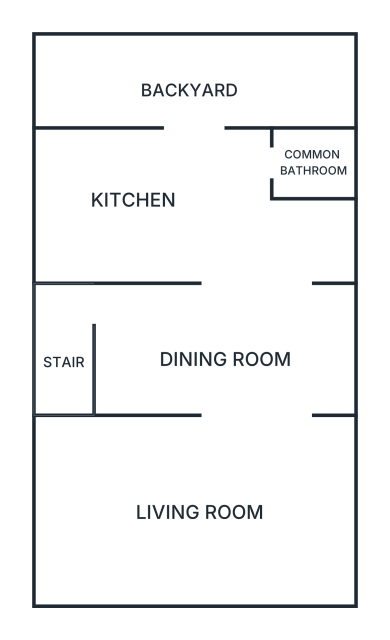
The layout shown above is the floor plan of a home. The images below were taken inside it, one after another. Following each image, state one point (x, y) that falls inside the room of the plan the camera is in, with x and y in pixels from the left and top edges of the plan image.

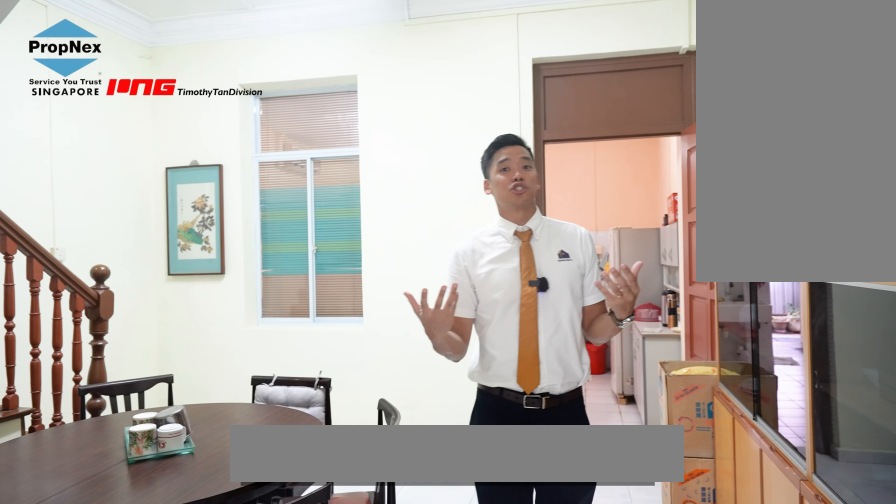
(224, 347)
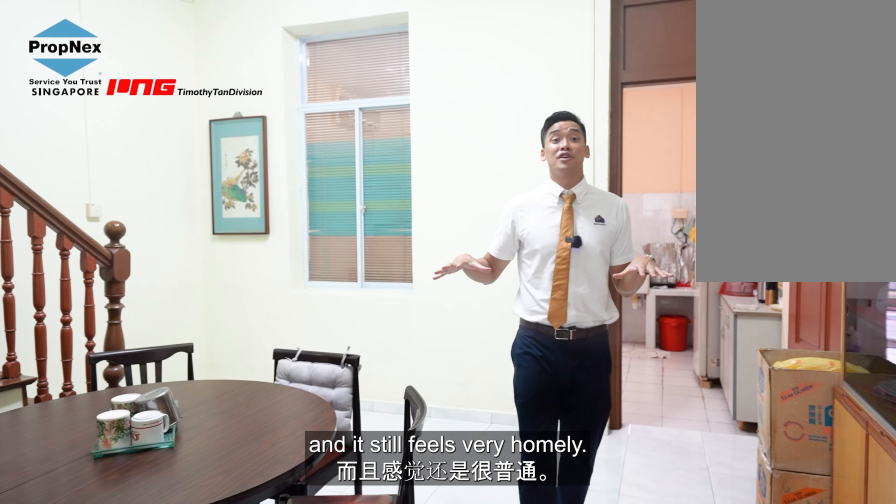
(224, 347)
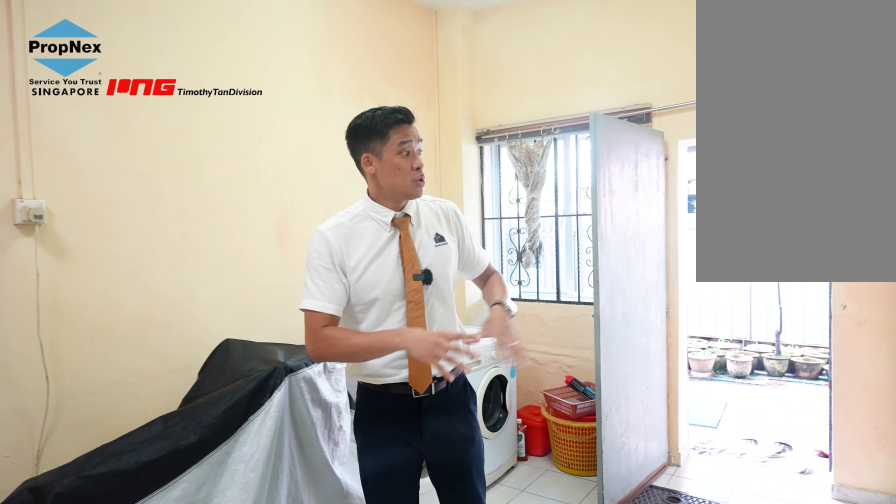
(192, 205)
